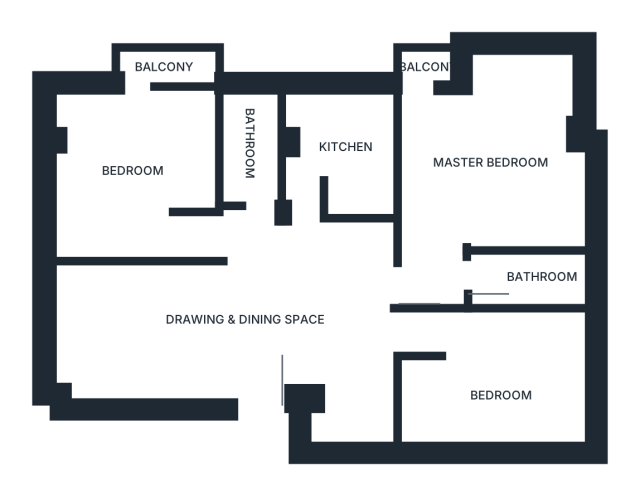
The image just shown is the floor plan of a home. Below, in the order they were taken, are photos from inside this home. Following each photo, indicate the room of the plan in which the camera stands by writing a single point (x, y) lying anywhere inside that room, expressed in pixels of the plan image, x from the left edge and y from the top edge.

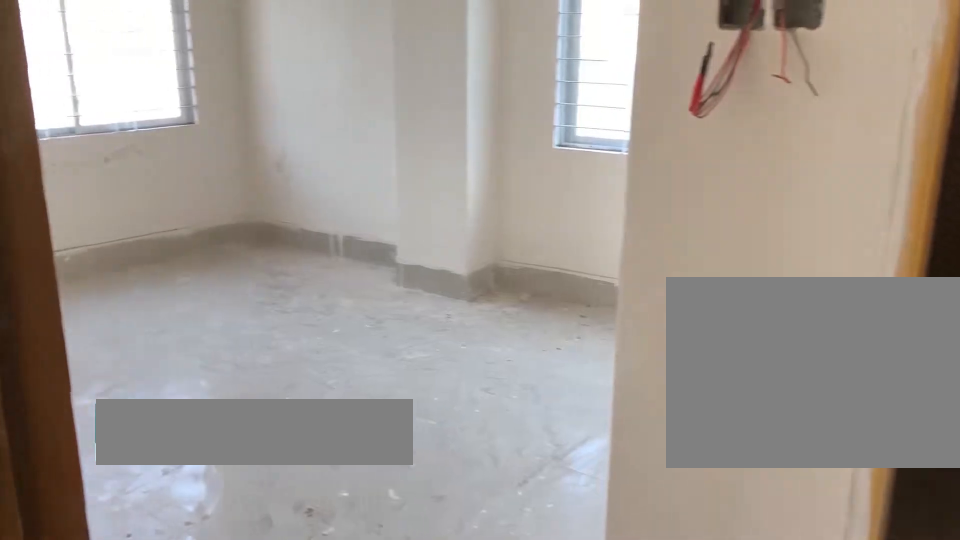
(482, 187)
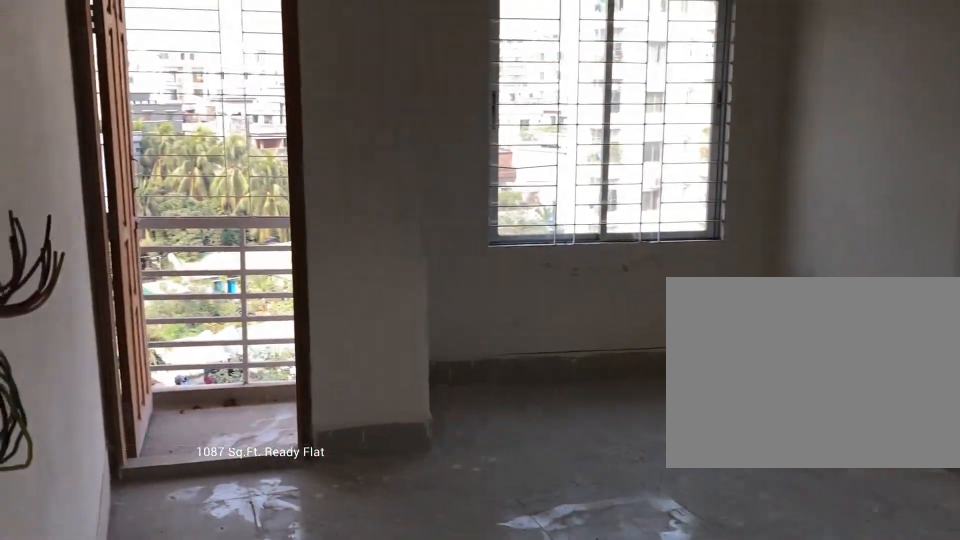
(482, 187)
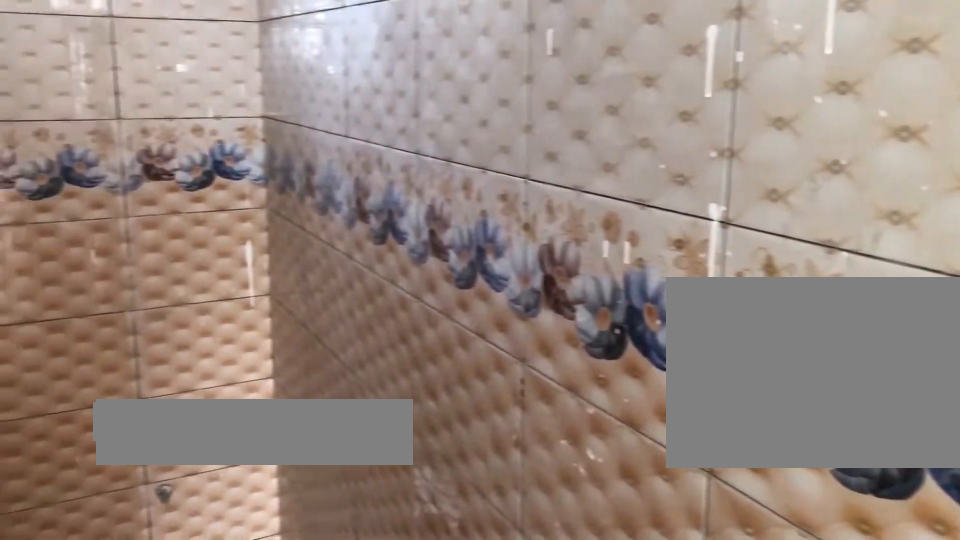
(541, 281)
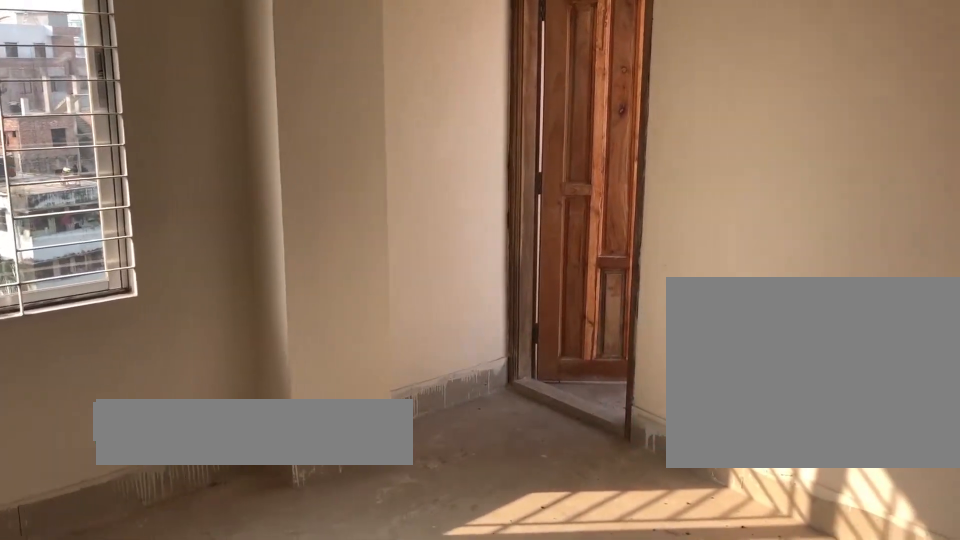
(157, 141)
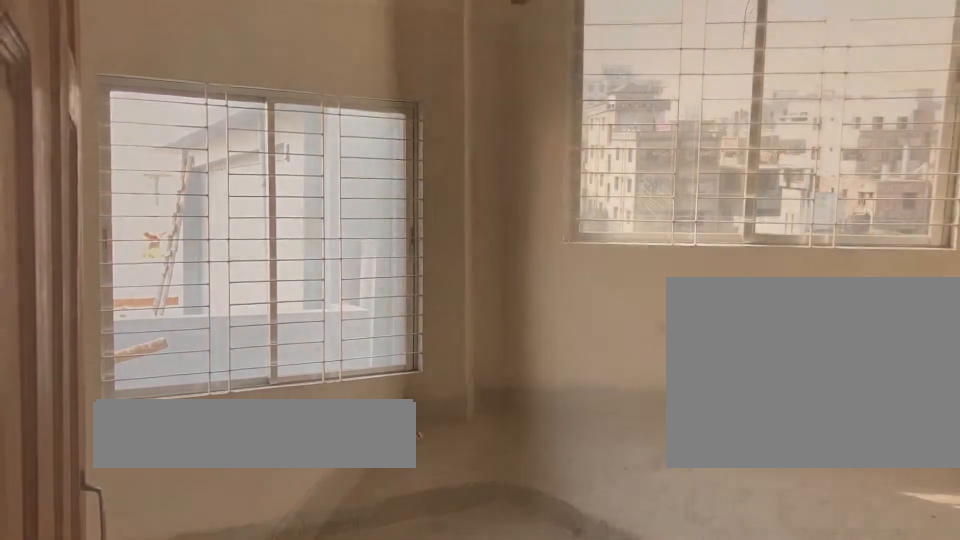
(506, 380)
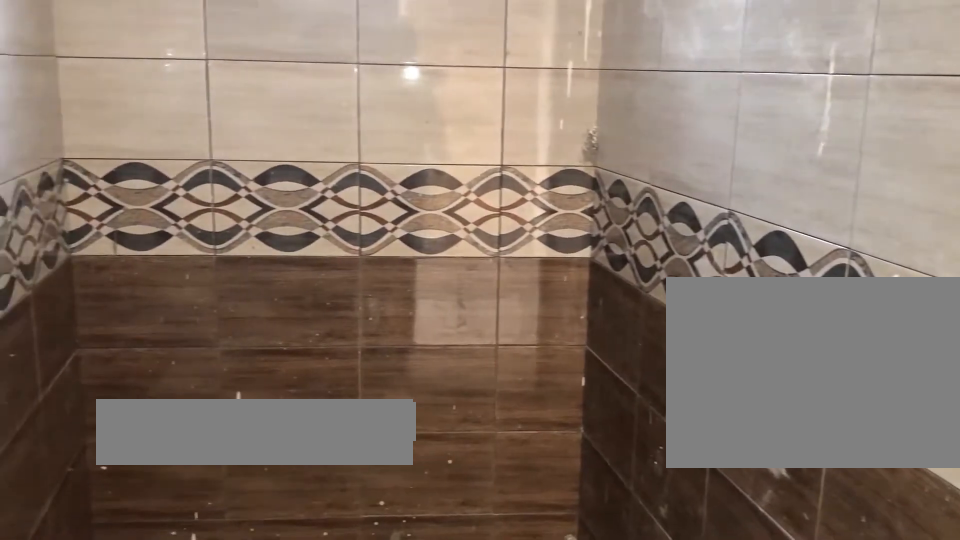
(254, 152)
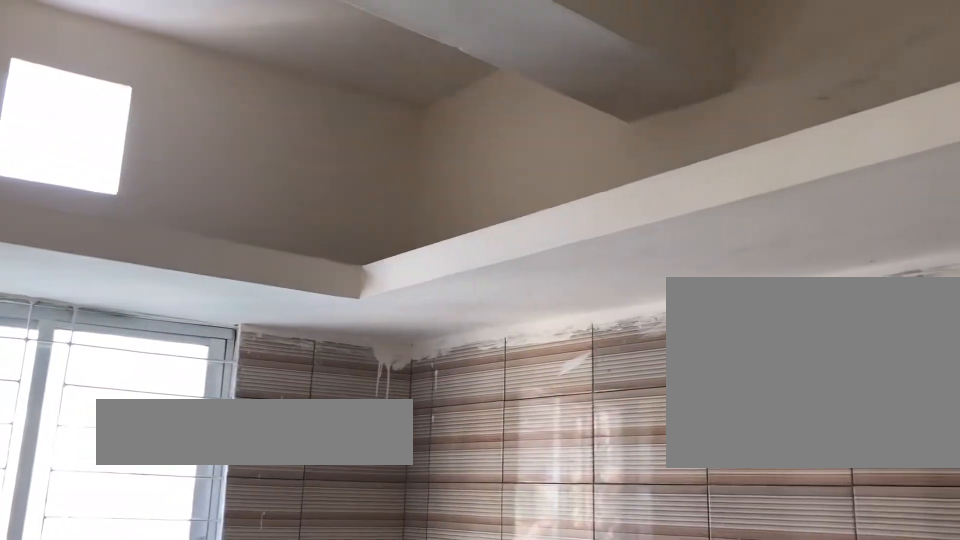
(342, 132)
